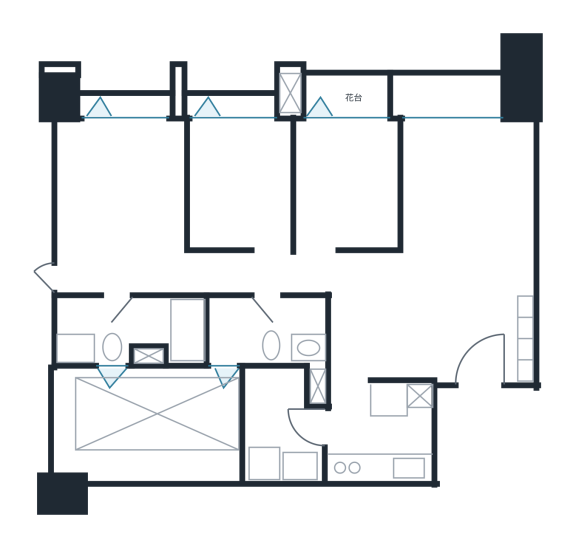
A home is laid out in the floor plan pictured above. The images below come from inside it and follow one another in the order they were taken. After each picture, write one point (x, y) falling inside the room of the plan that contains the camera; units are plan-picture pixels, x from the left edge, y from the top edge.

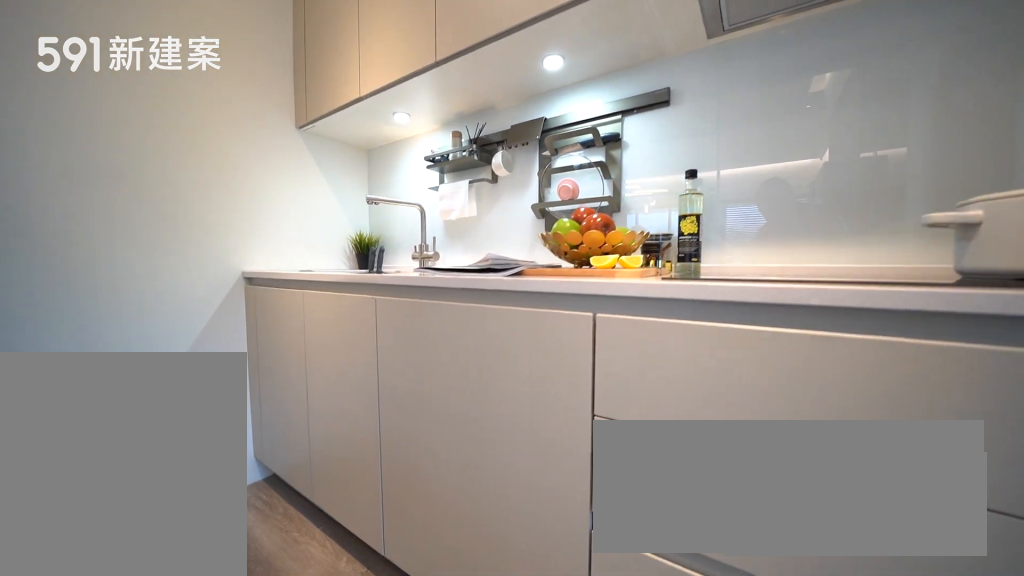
(384, 432)
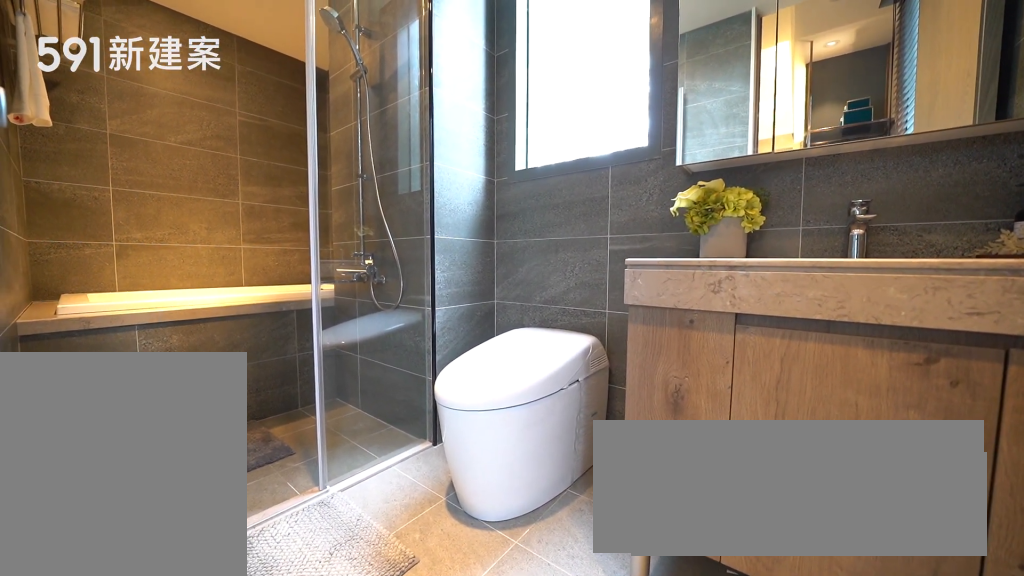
(131, 330)
